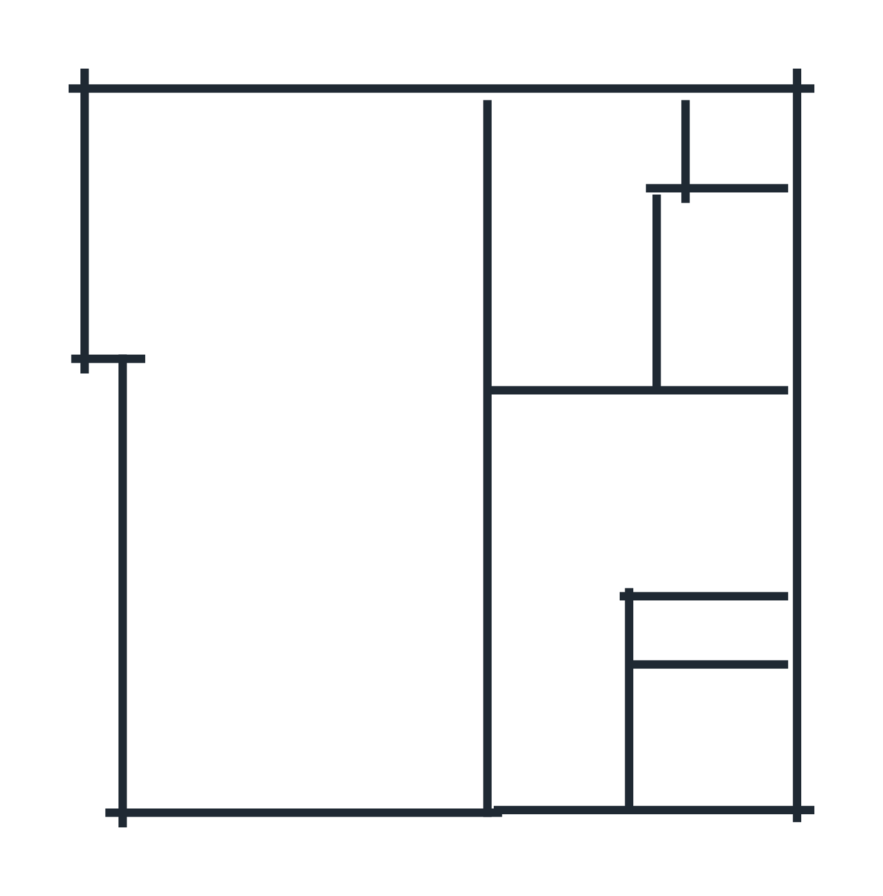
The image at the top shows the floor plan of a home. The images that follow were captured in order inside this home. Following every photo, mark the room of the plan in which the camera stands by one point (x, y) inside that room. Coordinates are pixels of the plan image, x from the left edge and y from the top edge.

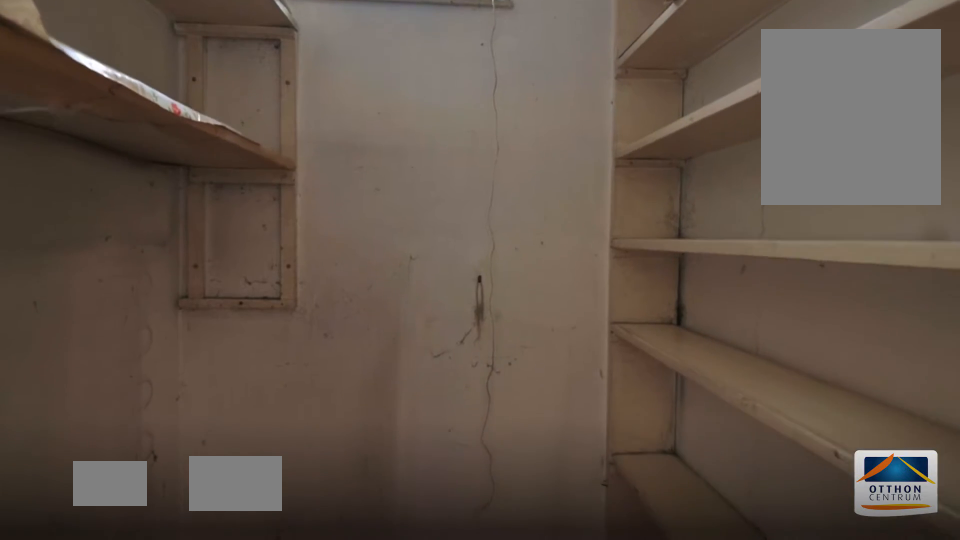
(740, 147)
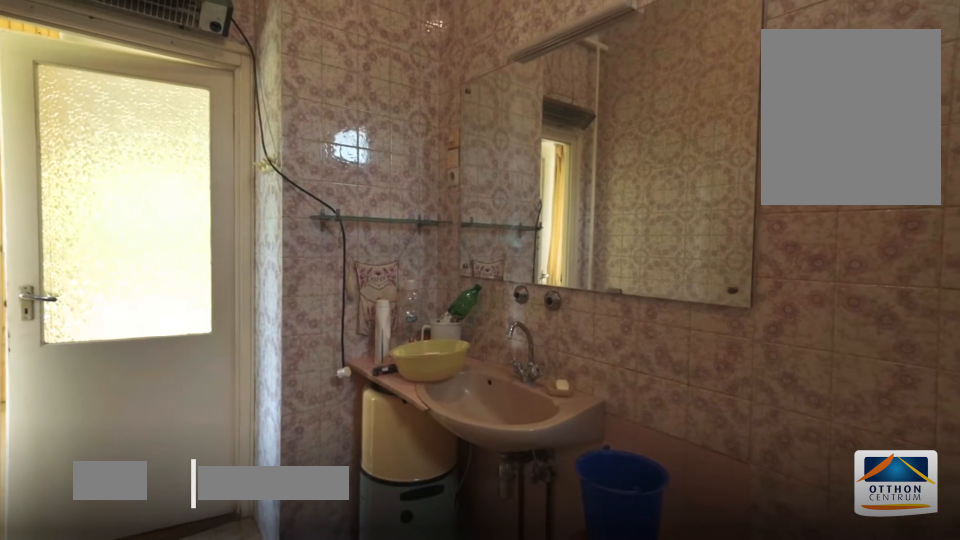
(569, 278)
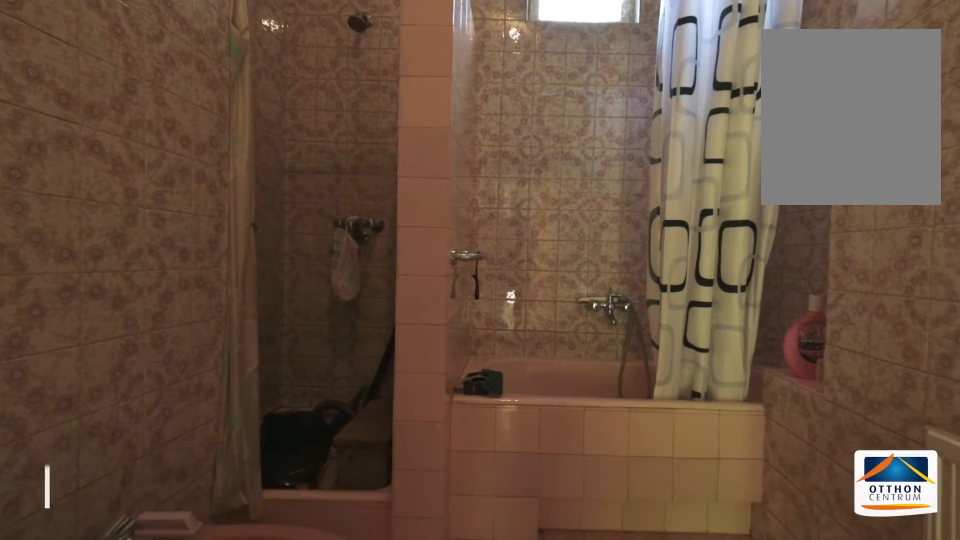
(569, 278)
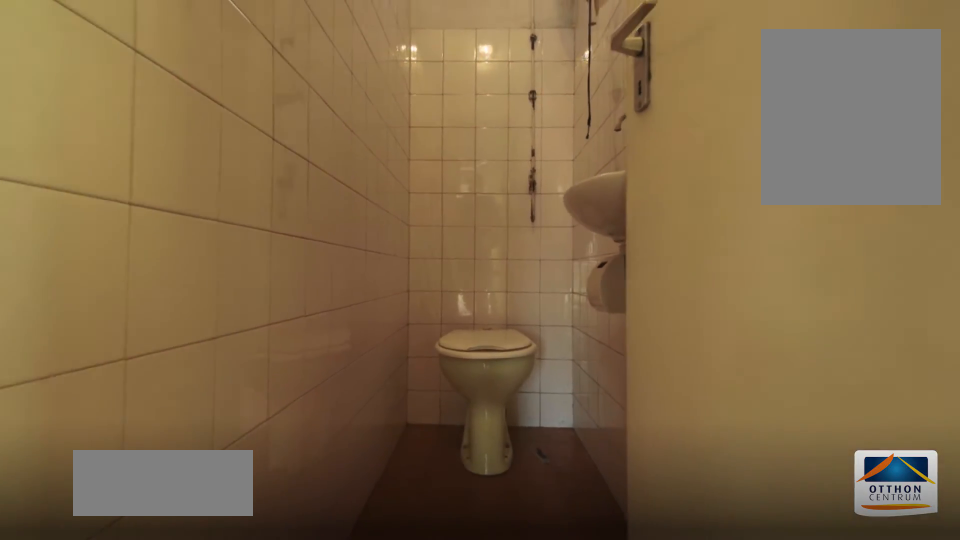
(696, 636)
